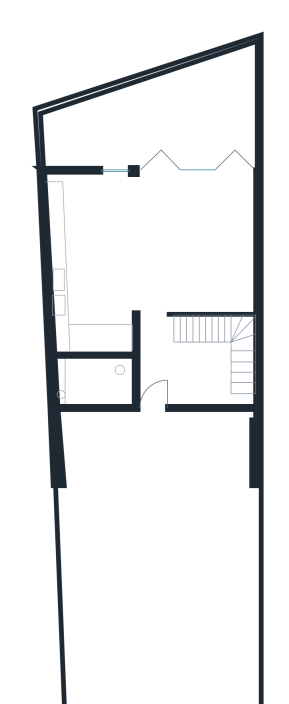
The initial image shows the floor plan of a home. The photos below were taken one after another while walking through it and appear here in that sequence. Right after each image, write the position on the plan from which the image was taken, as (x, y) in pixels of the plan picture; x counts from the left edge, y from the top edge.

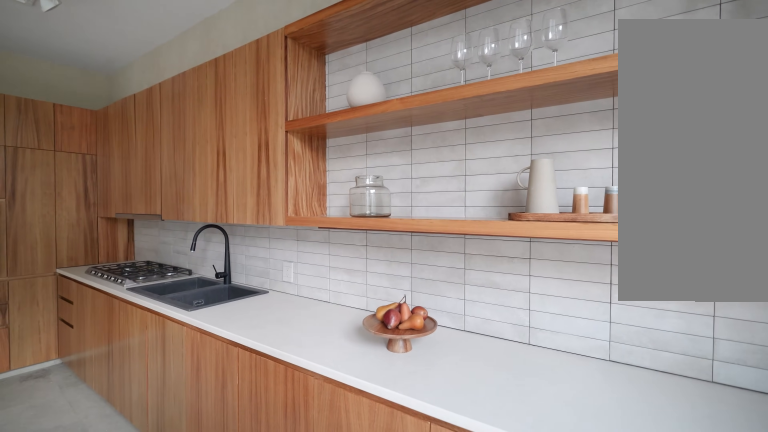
(80, 209)
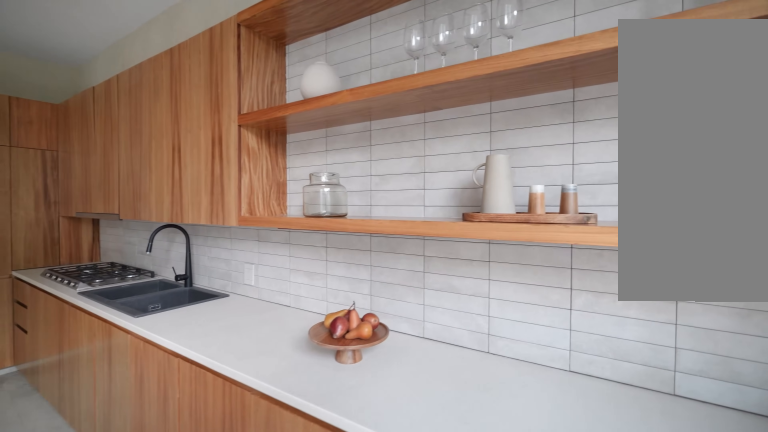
(81, 209)
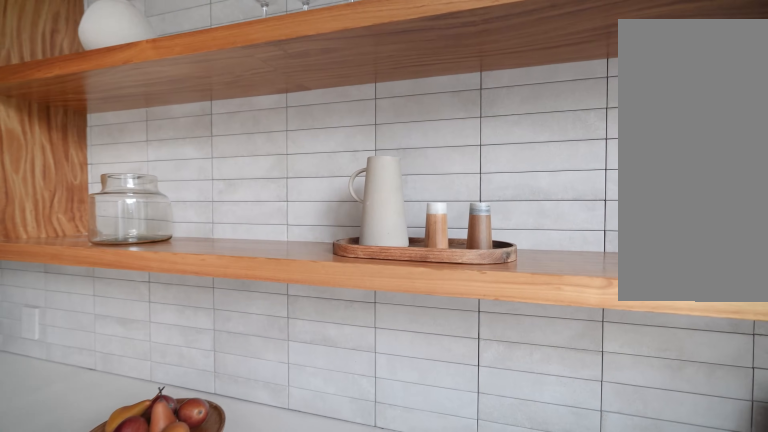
(84, 208)
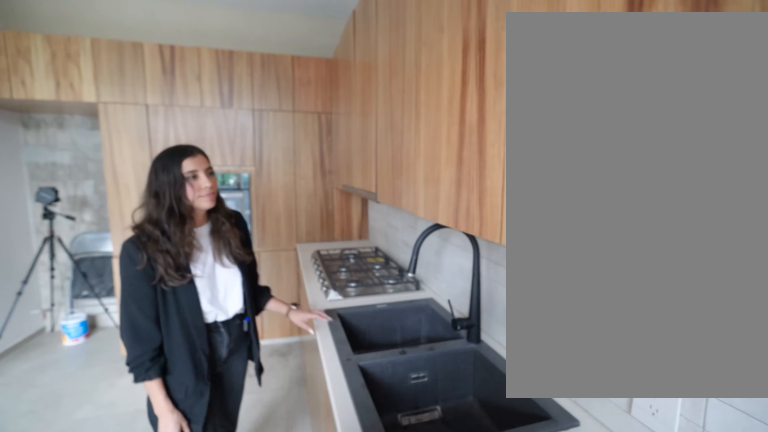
(79, 254)
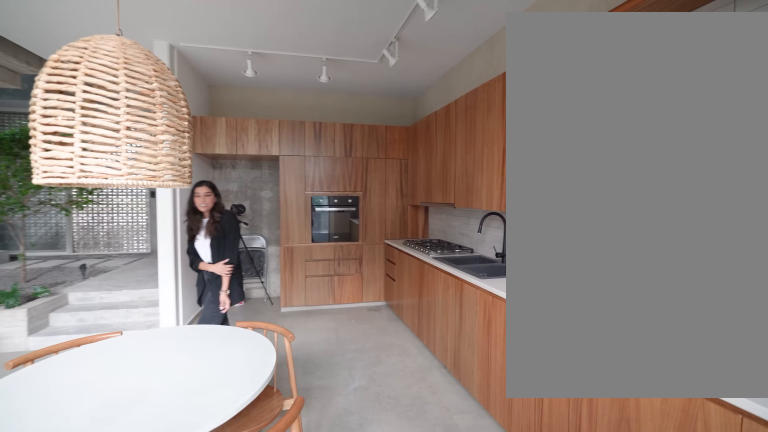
(88, 214)
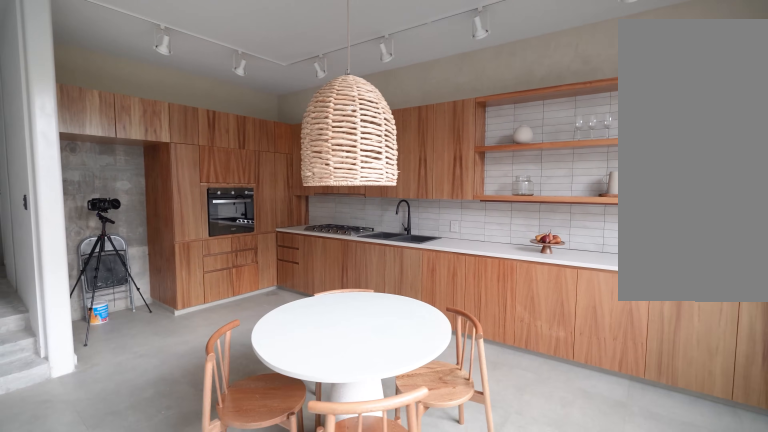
(119, 198)
